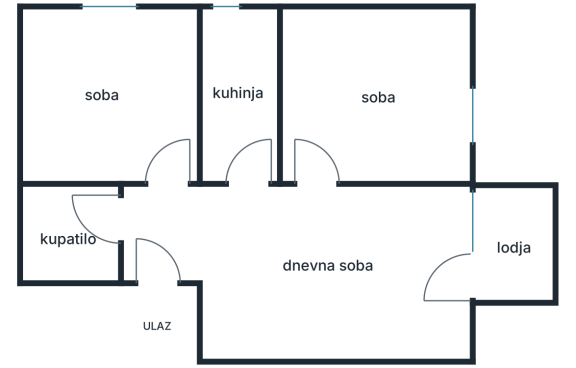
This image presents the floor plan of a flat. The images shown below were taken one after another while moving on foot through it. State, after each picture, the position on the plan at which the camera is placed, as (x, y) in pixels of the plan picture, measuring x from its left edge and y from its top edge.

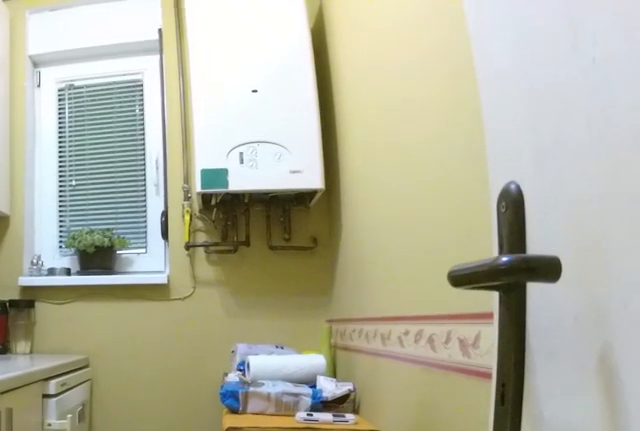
(251, 202)
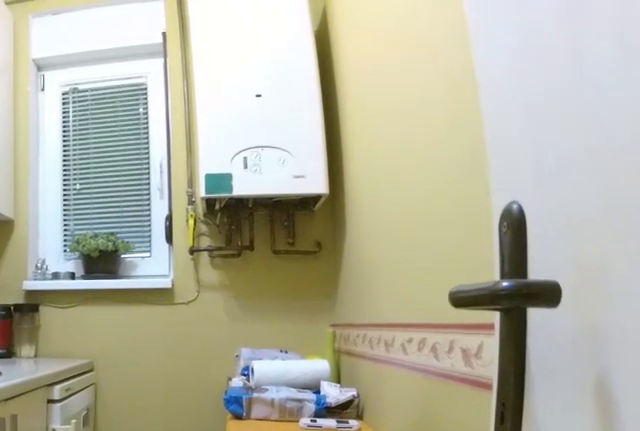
(251, 202)
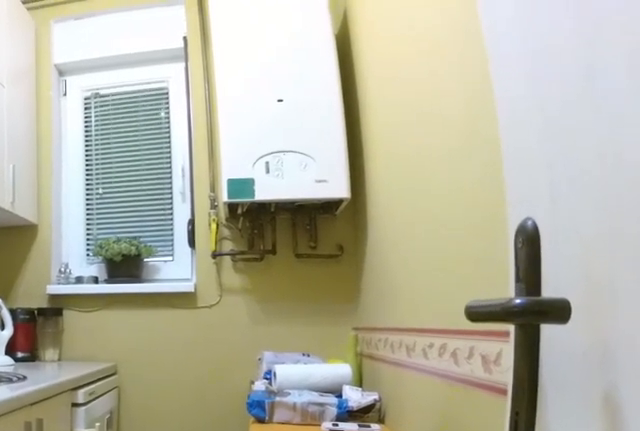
(251, 202)
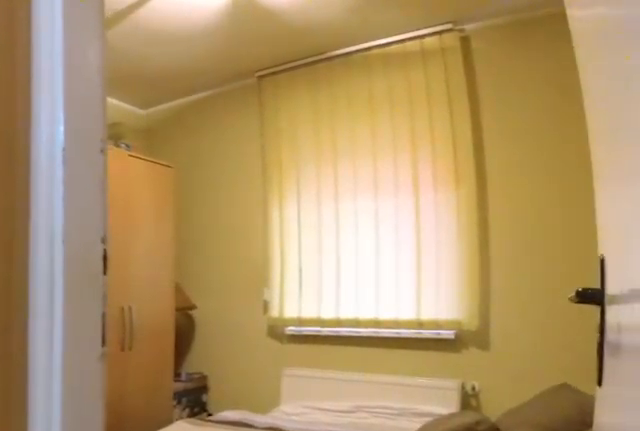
(180, 211)
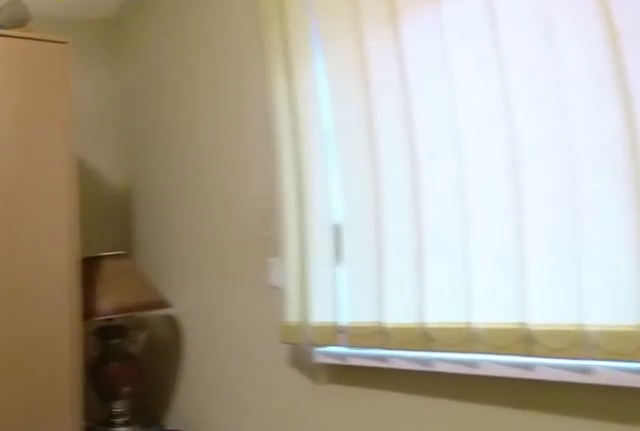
(177, 117)
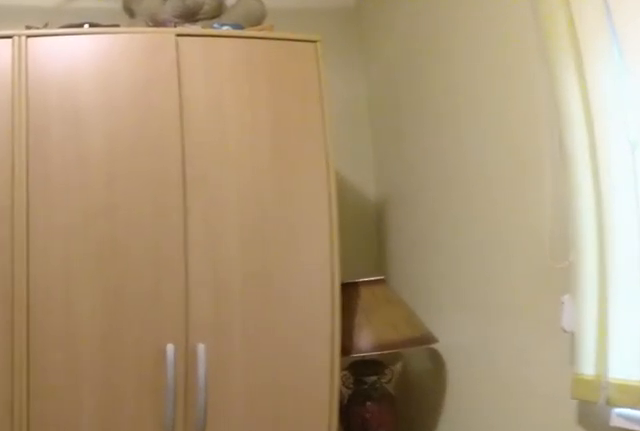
(178, 115)
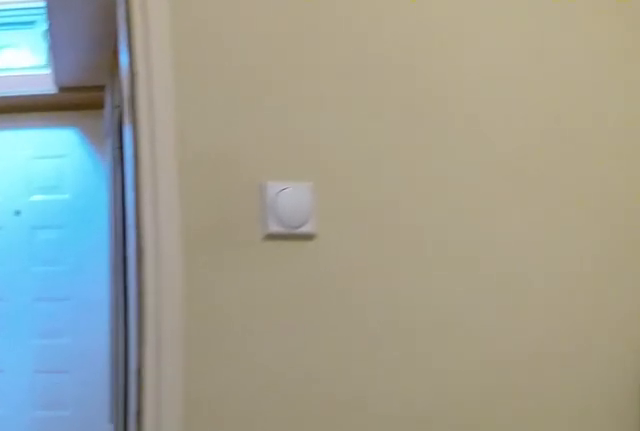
(165, 102)
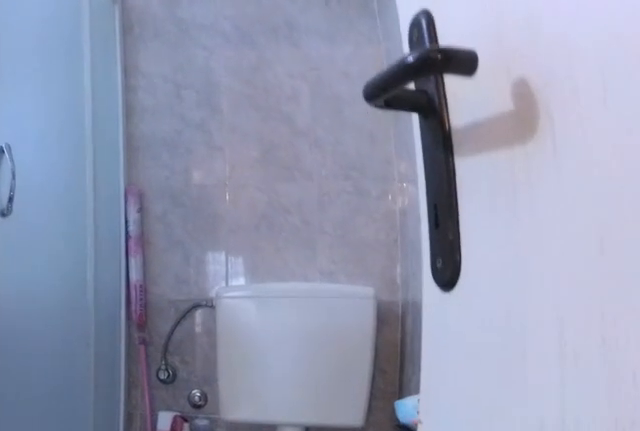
(122, 208)
